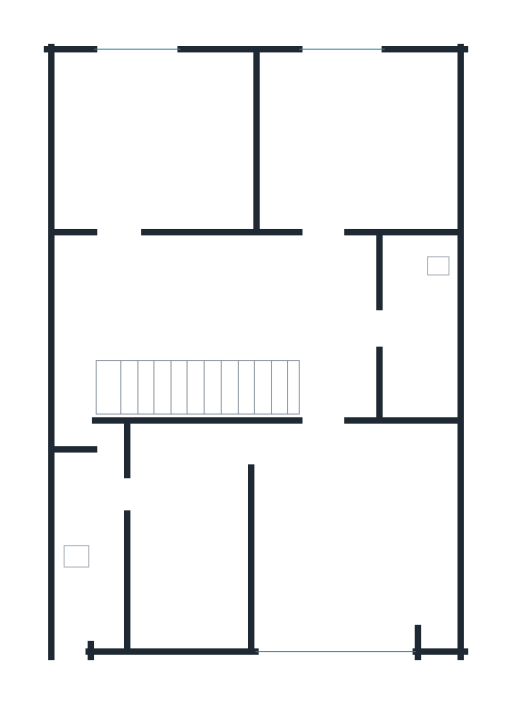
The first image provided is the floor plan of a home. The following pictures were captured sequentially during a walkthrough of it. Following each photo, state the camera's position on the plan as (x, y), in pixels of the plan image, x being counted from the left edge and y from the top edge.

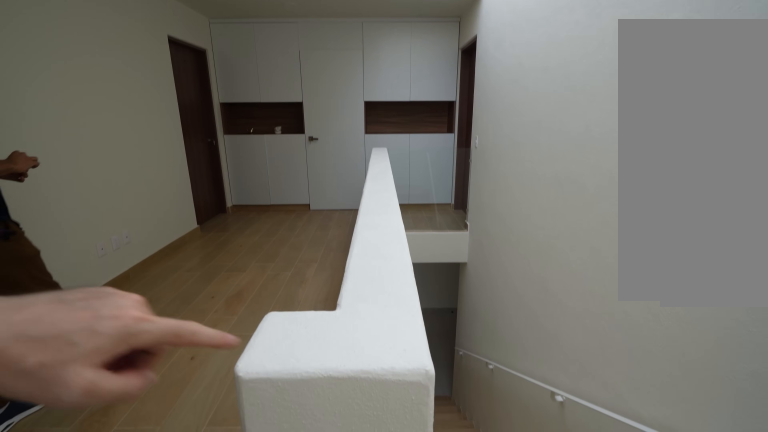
(72, 352)
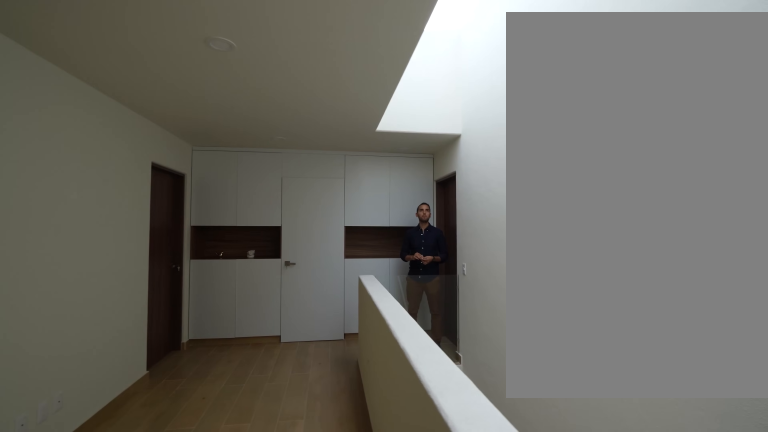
(72, 350)
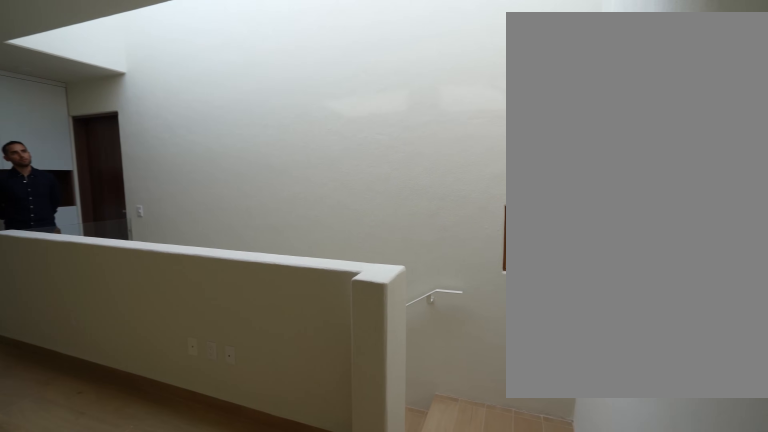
(73, 301)
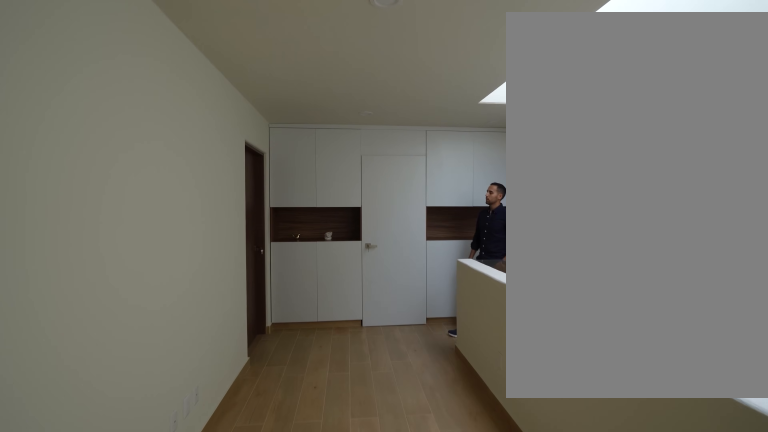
(91, 288)
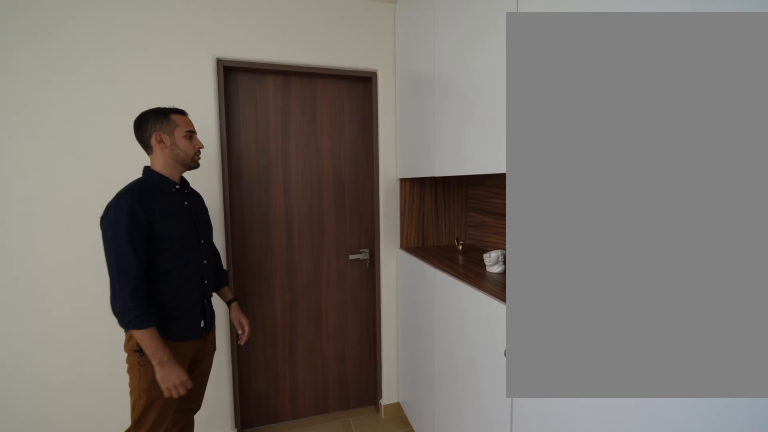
(318, 364)
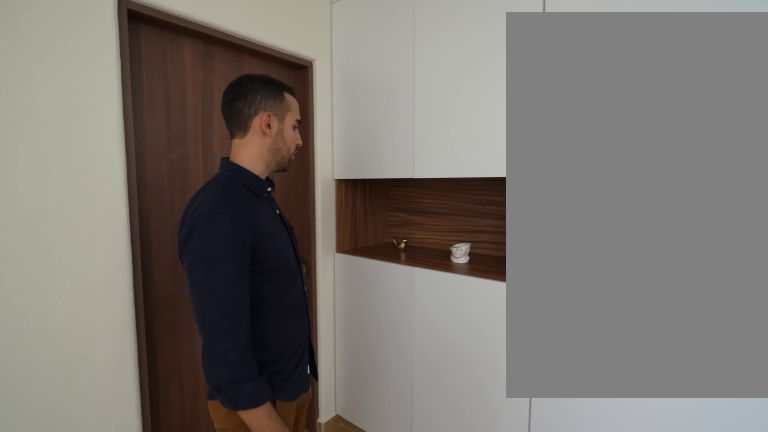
(317, 364)
